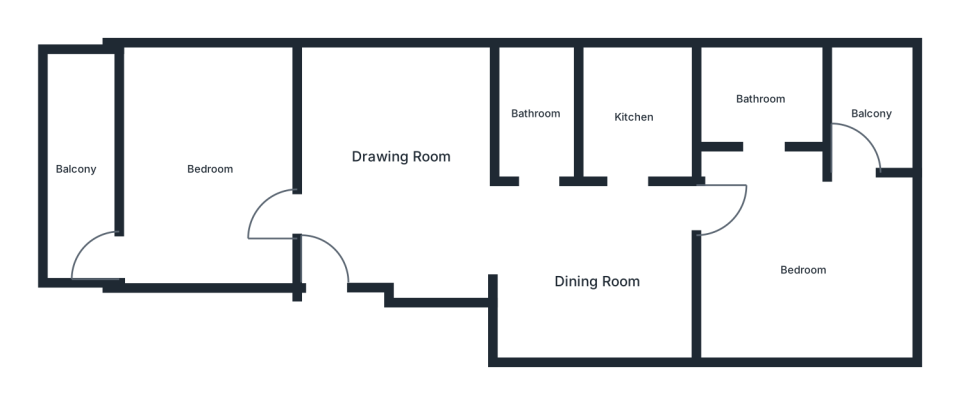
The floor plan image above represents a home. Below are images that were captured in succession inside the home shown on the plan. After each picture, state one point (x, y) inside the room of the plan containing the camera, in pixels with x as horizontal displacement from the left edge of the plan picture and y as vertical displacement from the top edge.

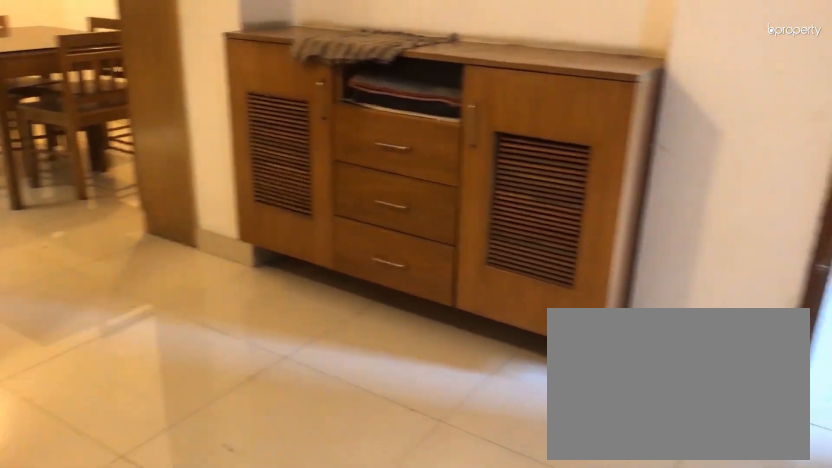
(403, 155)
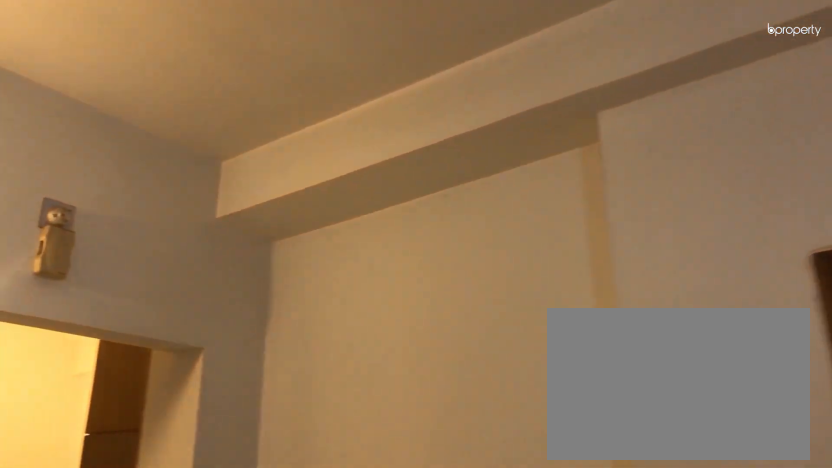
(404, 155)
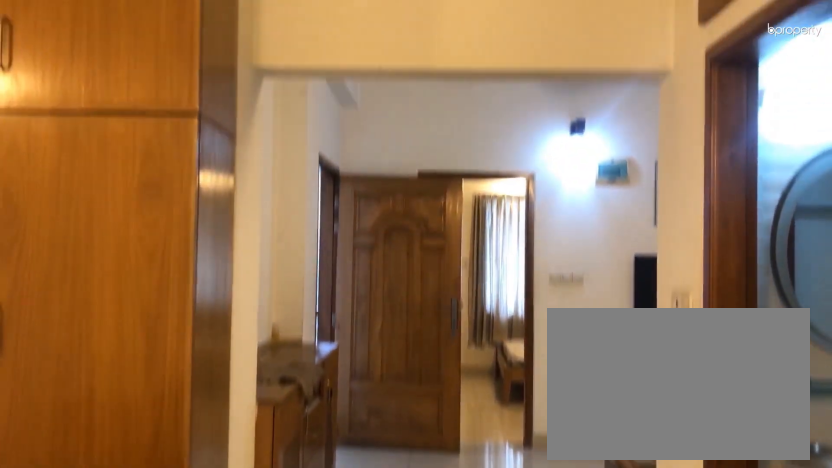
(593, 280)
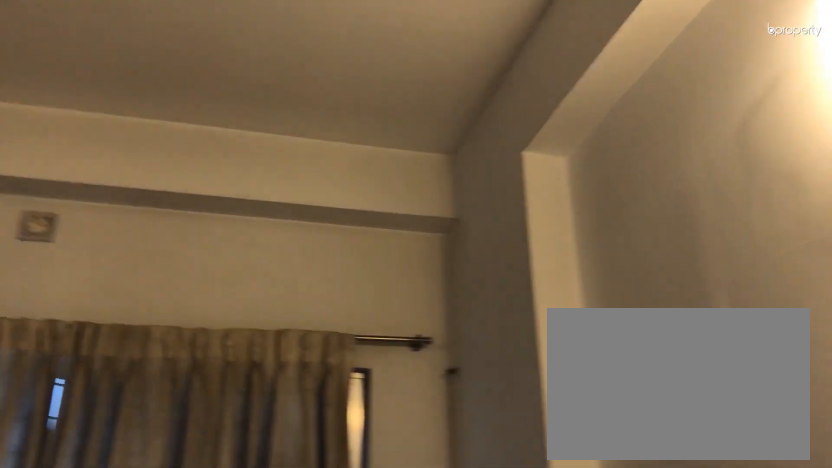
(207, 166)
